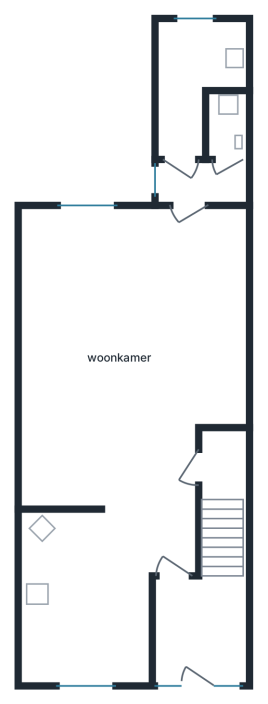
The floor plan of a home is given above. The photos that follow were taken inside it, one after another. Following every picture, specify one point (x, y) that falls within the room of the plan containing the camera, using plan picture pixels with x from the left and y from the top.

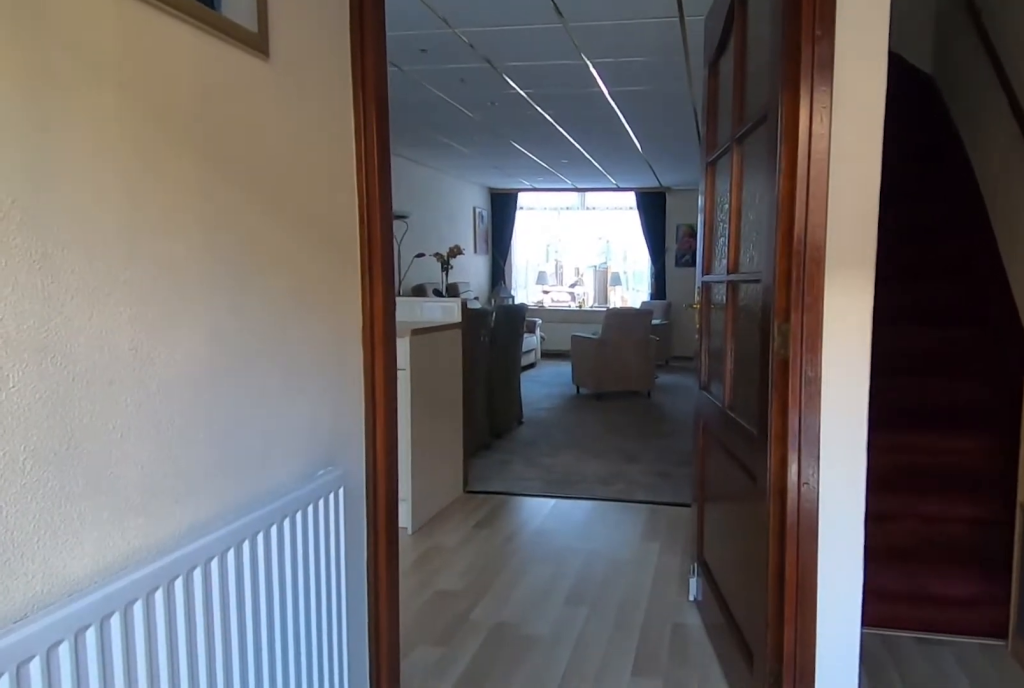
(197, 628)
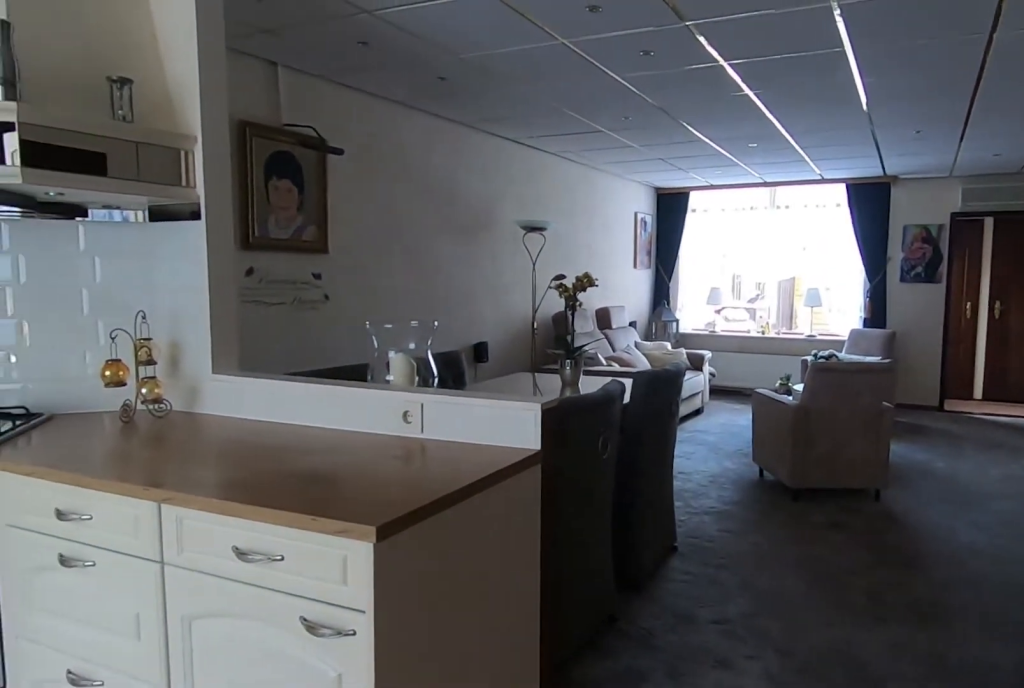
(114, 399)
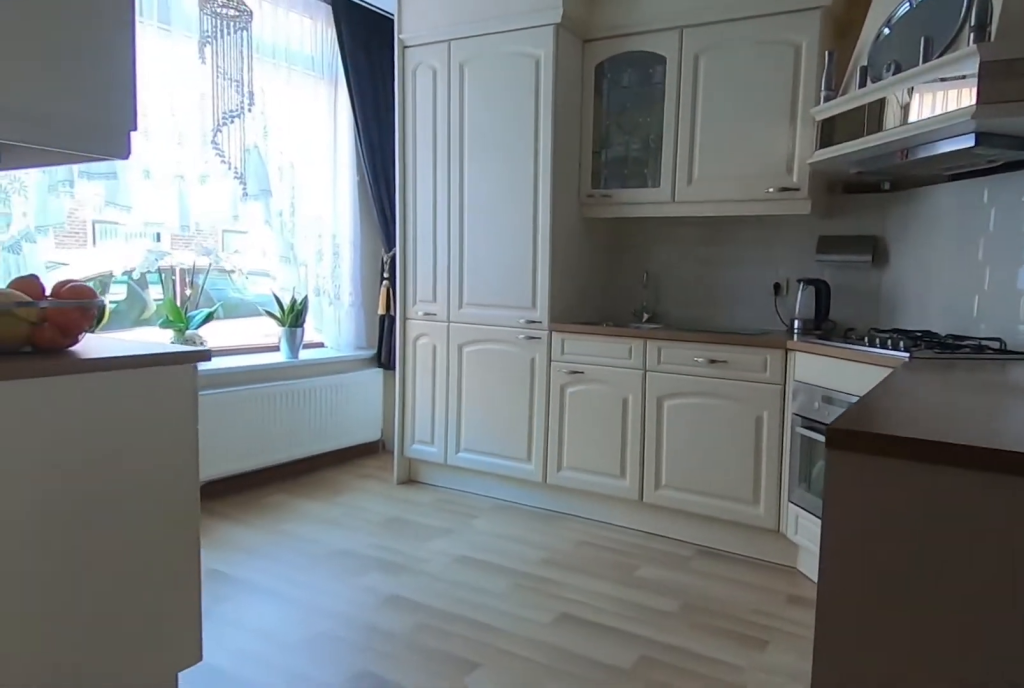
(82, 600)
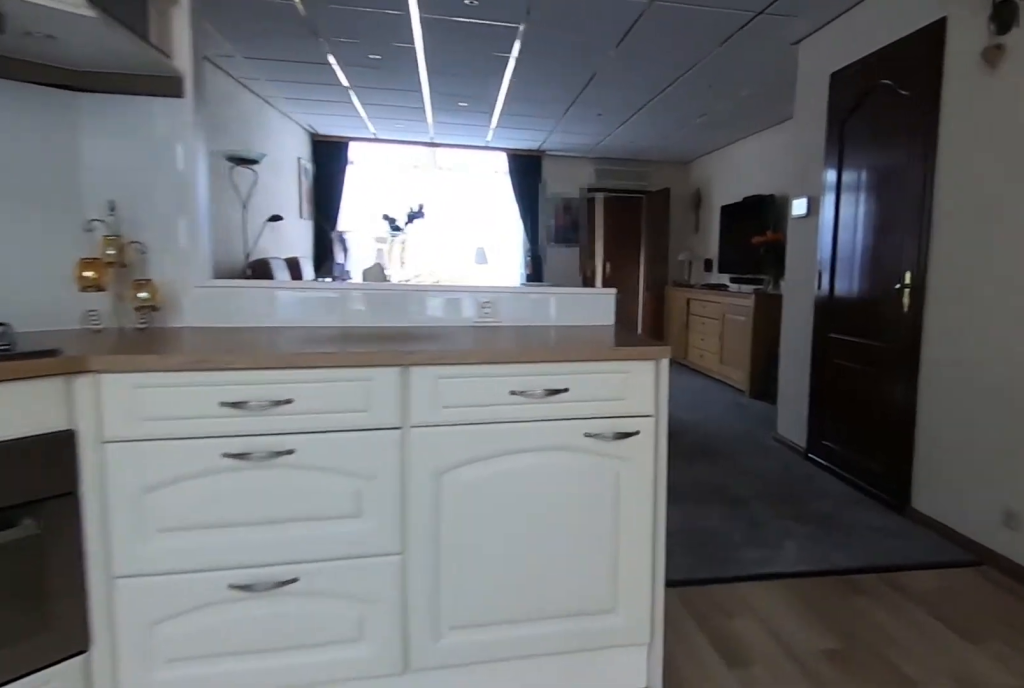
(82, 600)
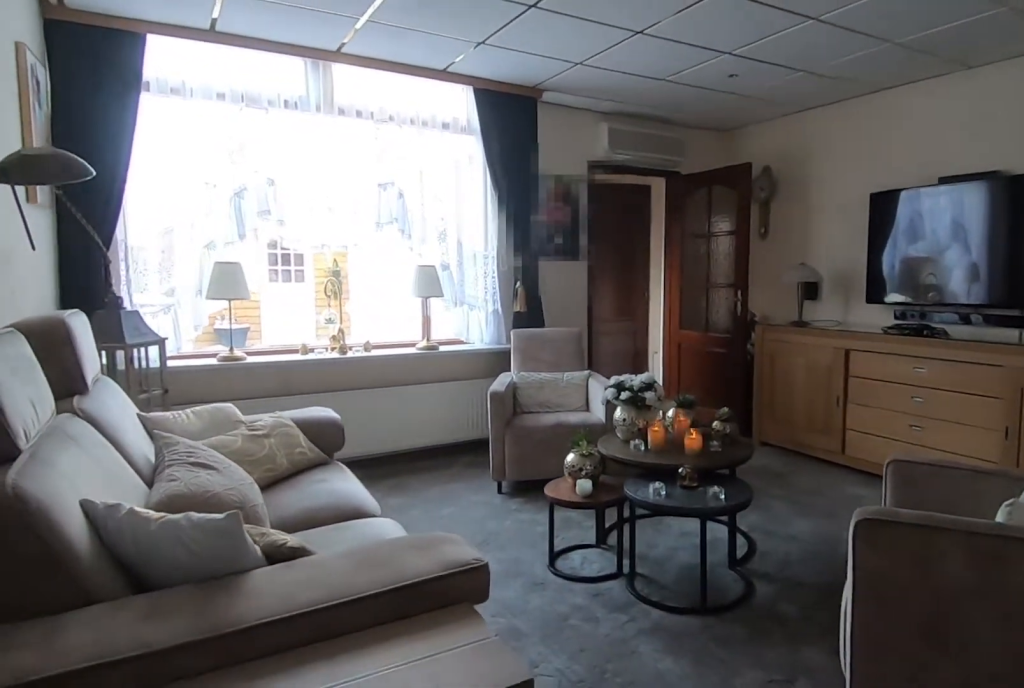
(112, 399)
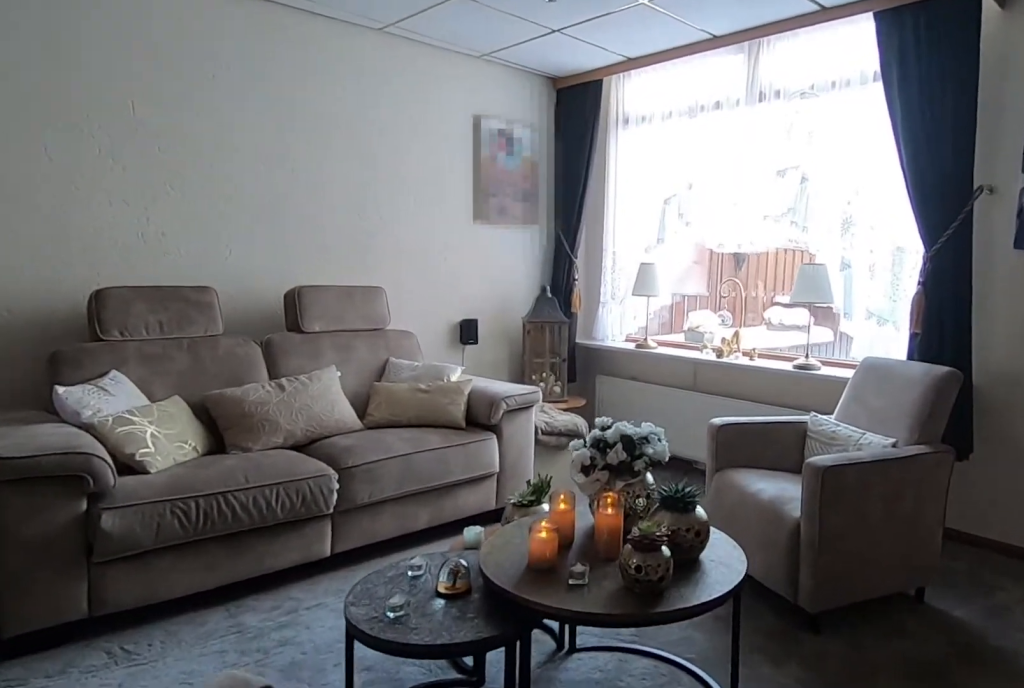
(112, 399)
